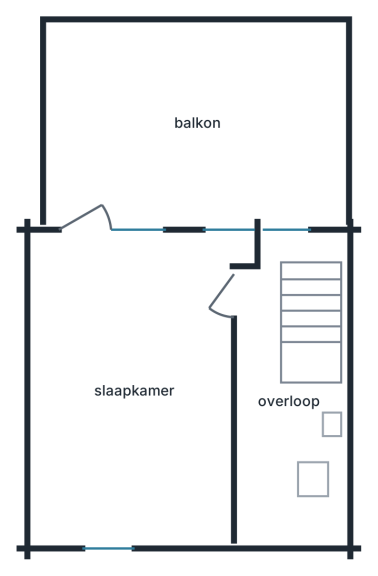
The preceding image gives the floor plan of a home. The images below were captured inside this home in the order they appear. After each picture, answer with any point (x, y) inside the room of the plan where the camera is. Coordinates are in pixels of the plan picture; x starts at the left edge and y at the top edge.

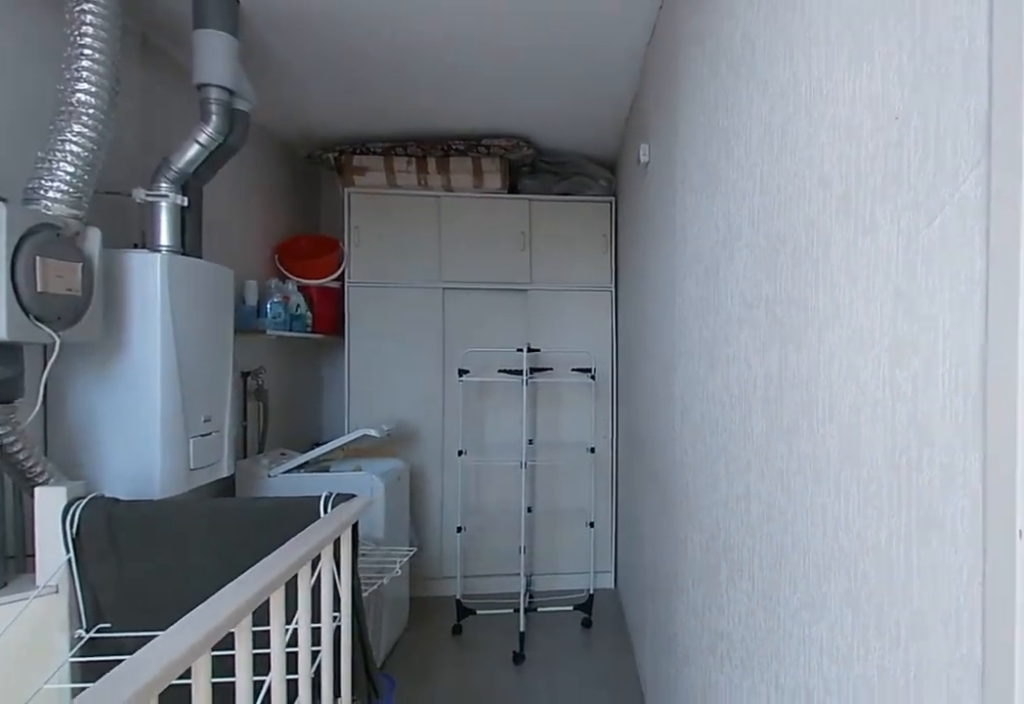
(283, 412)
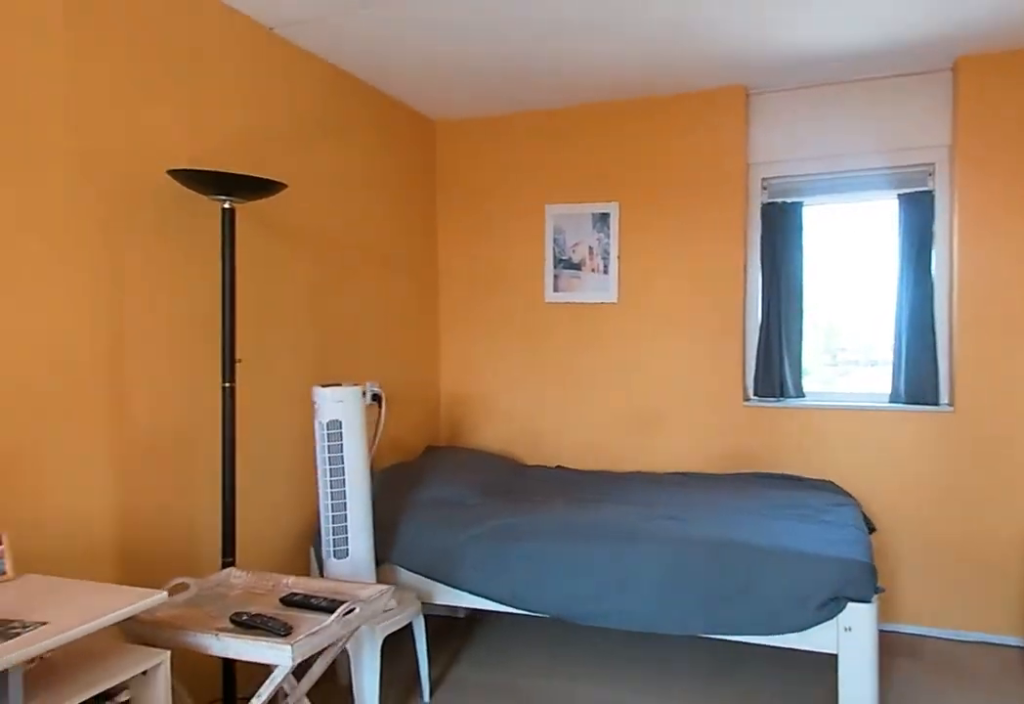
(132, 413)
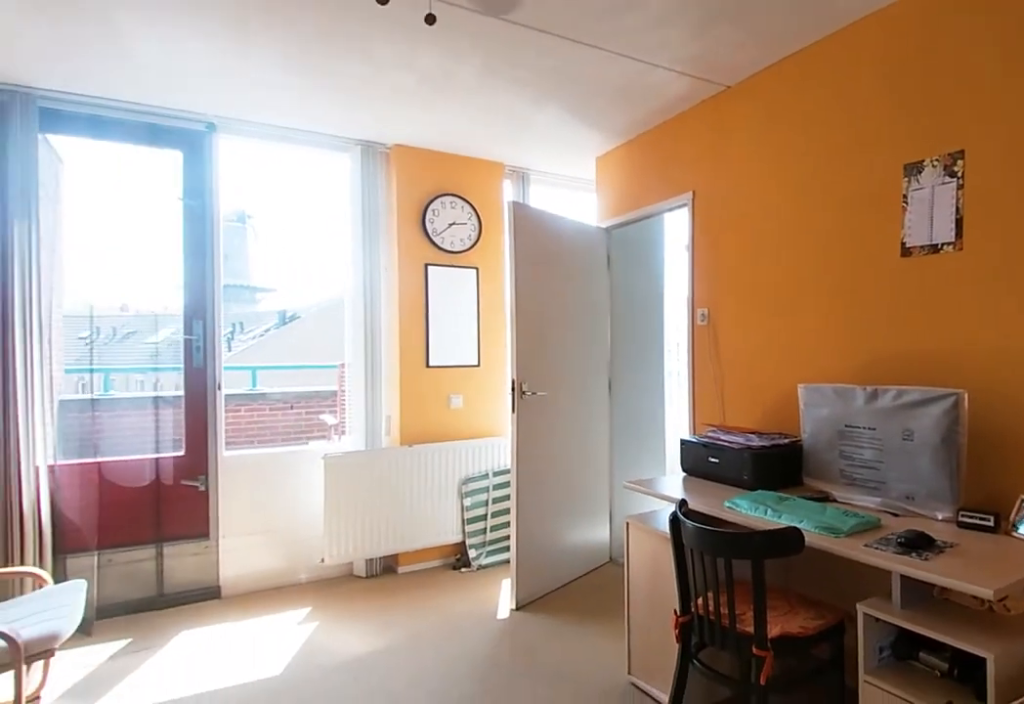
(132, 413)
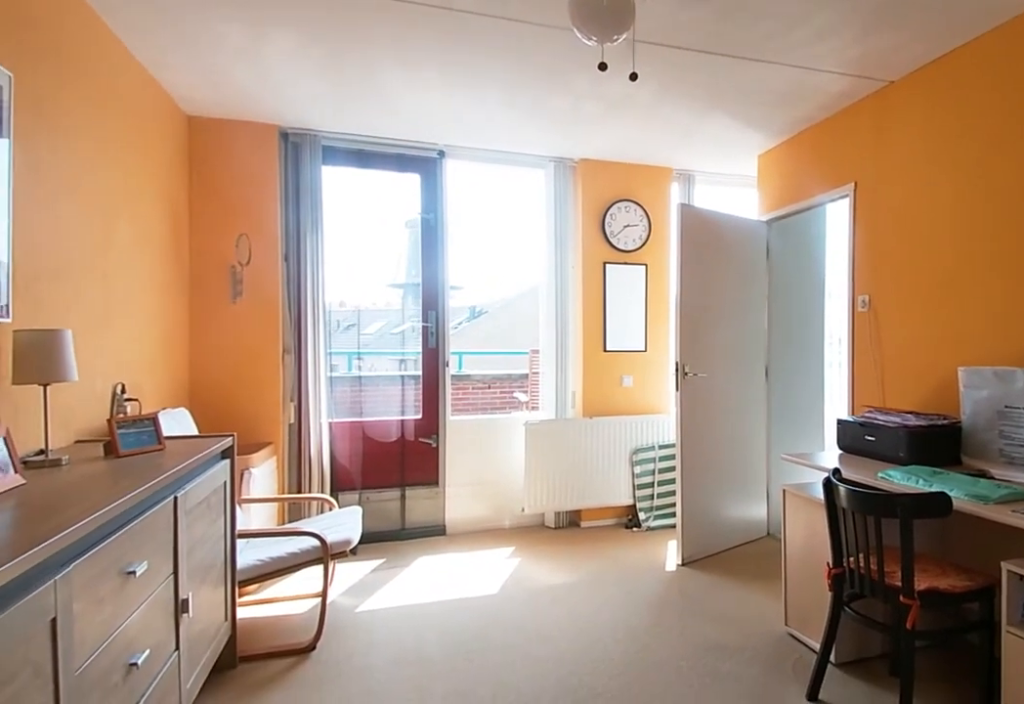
(132, 413)
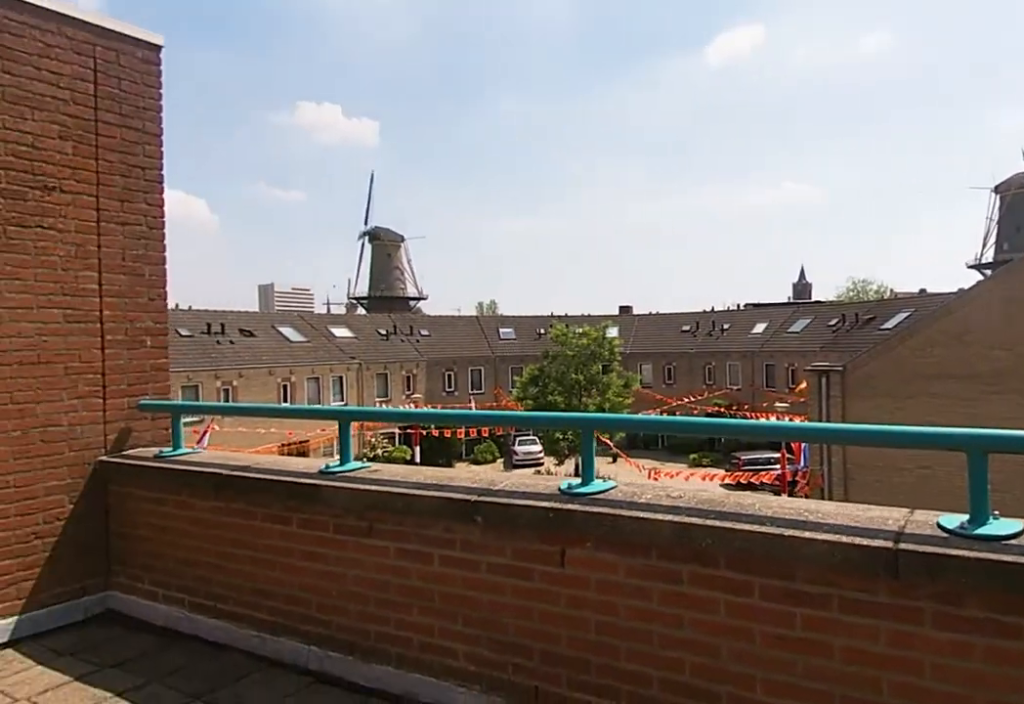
(270, 116)
